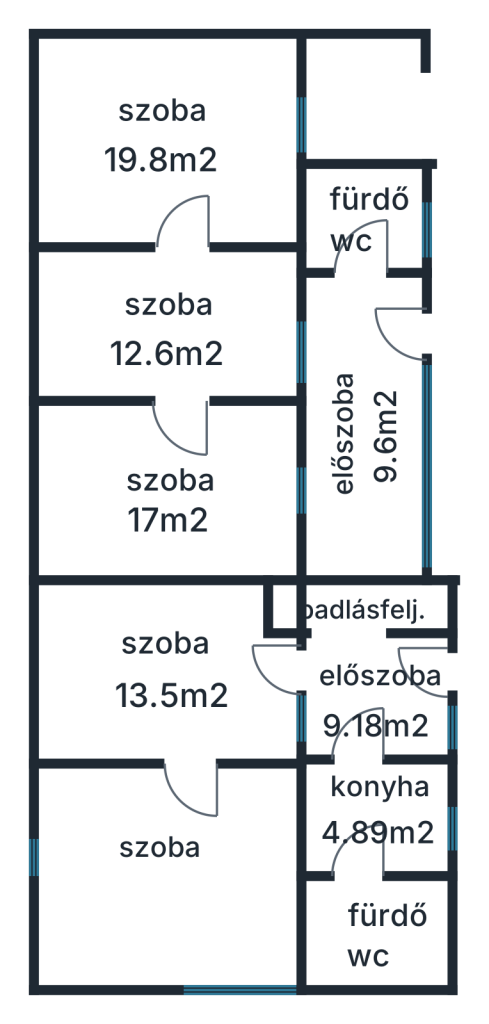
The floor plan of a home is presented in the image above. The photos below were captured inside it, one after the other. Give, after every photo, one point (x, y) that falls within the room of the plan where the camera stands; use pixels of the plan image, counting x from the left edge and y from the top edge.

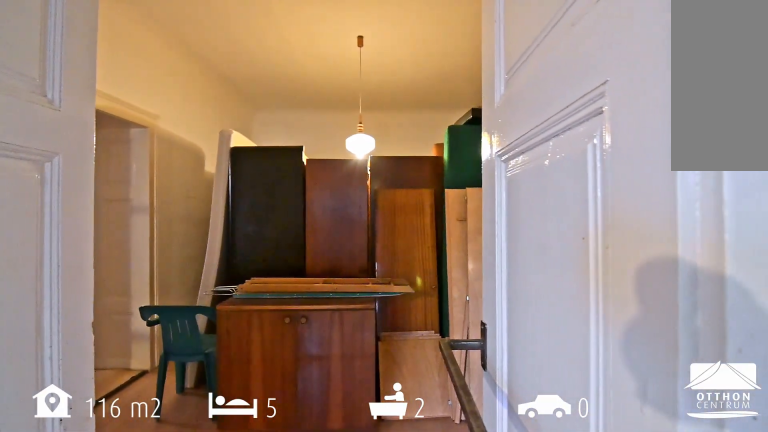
(210, 692)
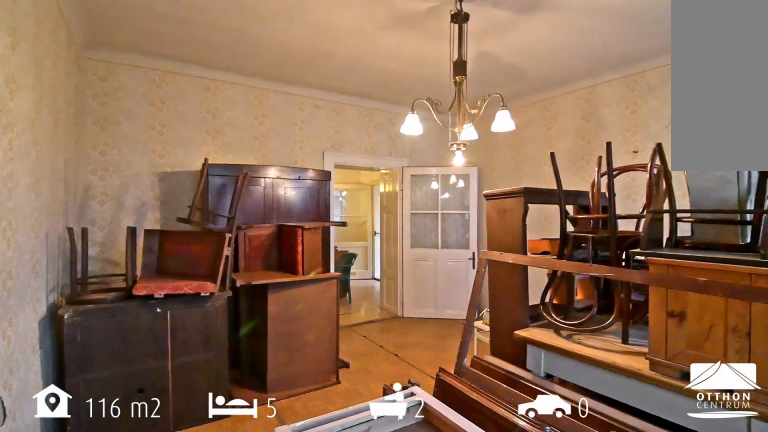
(174, 884)
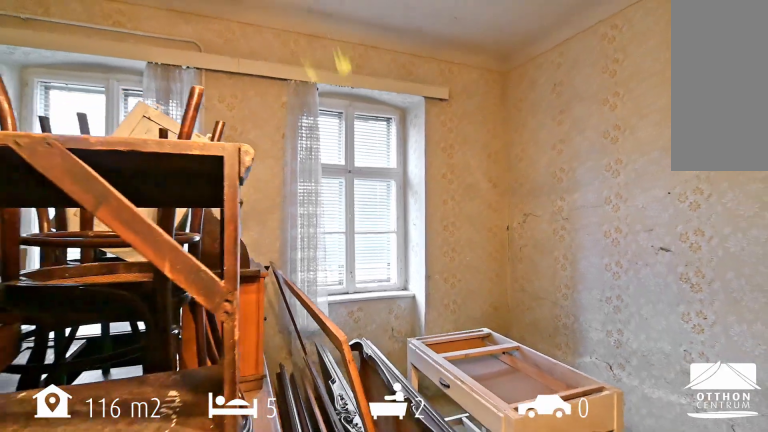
(174, 884)
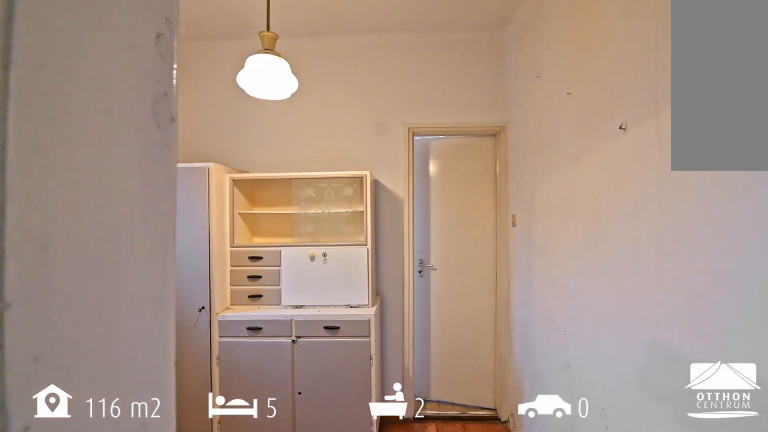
(390, 824)
